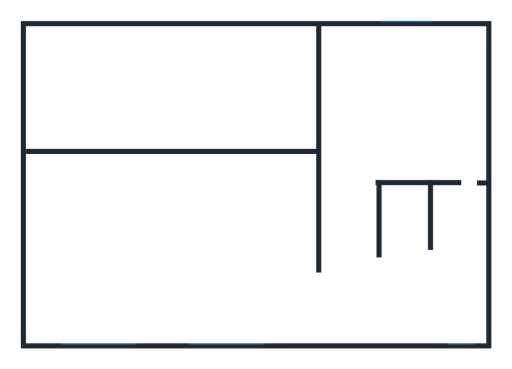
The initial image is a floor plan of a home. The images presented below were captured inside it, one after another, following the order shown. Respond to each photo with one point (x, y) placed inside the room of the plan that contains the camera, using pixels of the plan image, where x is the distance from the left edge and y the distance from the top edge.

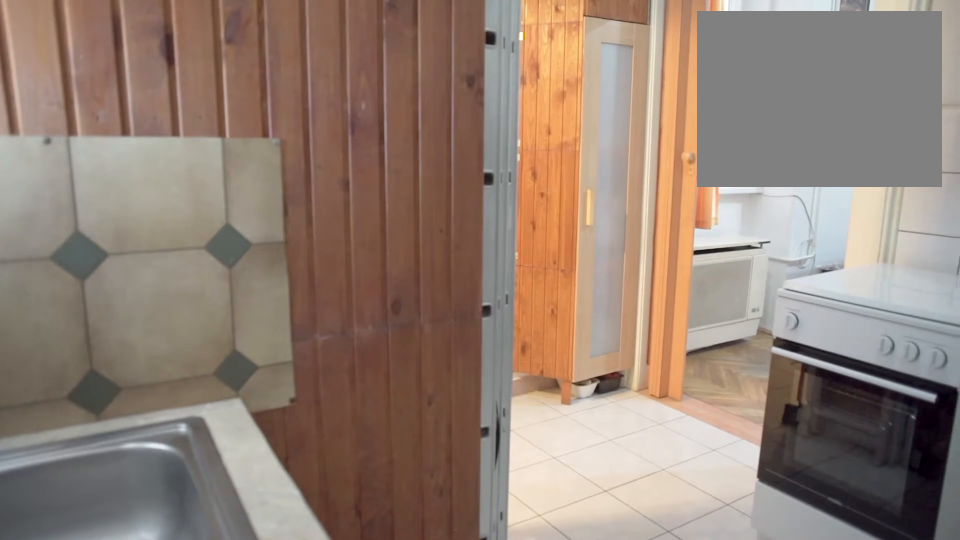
(454, 66)
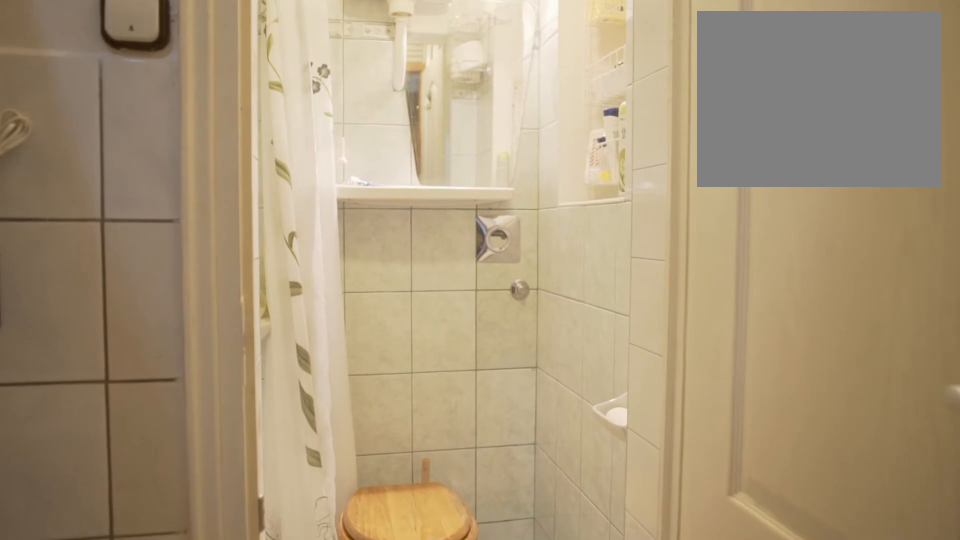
(374, 161)
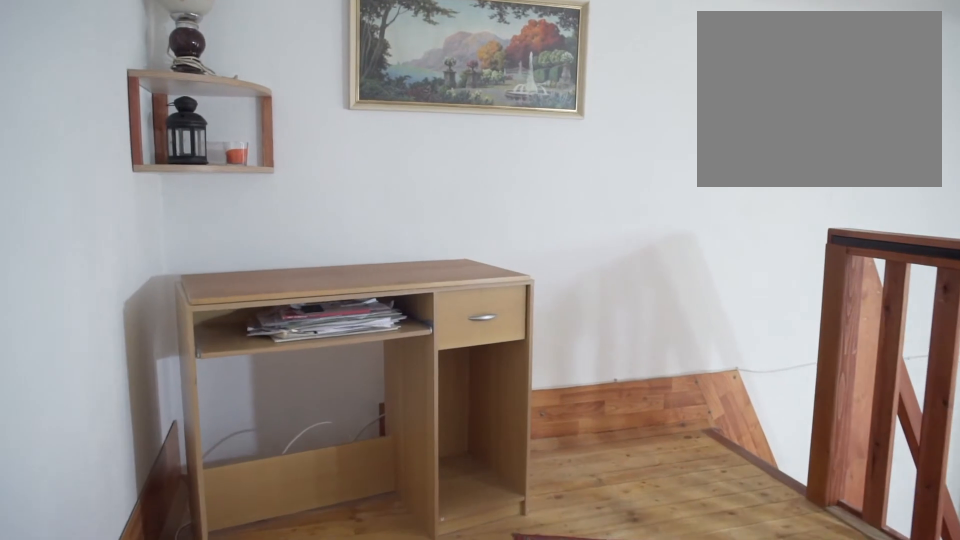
(158, 63)
